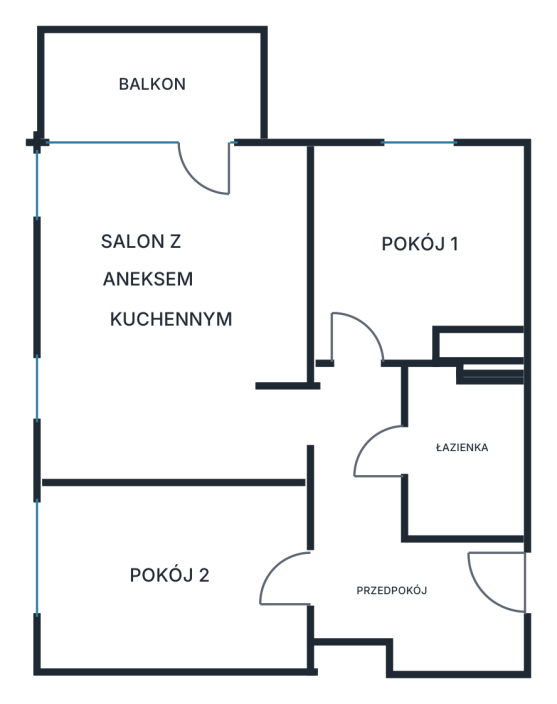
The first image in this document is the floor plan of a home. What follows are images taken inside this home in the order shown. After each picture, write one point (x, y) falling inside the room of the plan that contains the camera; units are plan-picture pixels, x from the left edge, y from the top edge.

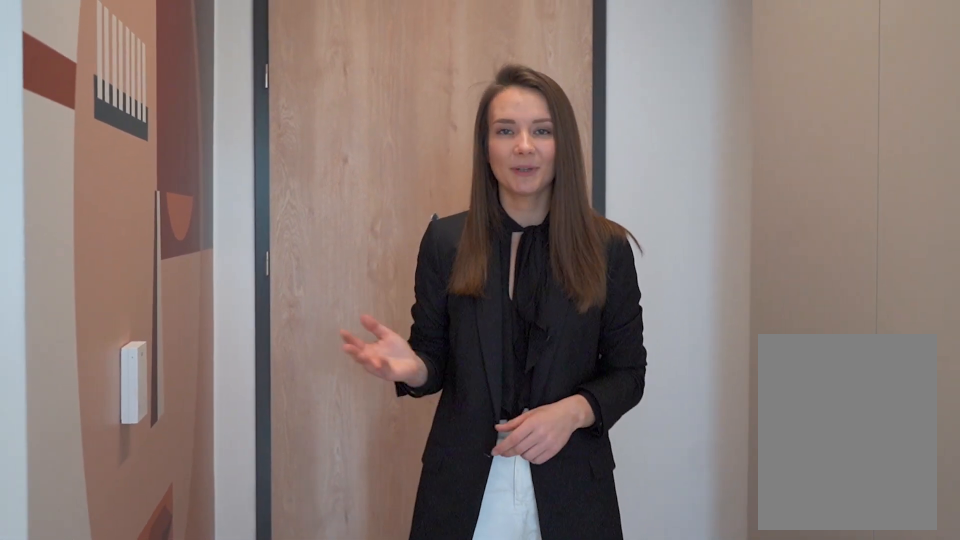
(394, 545)
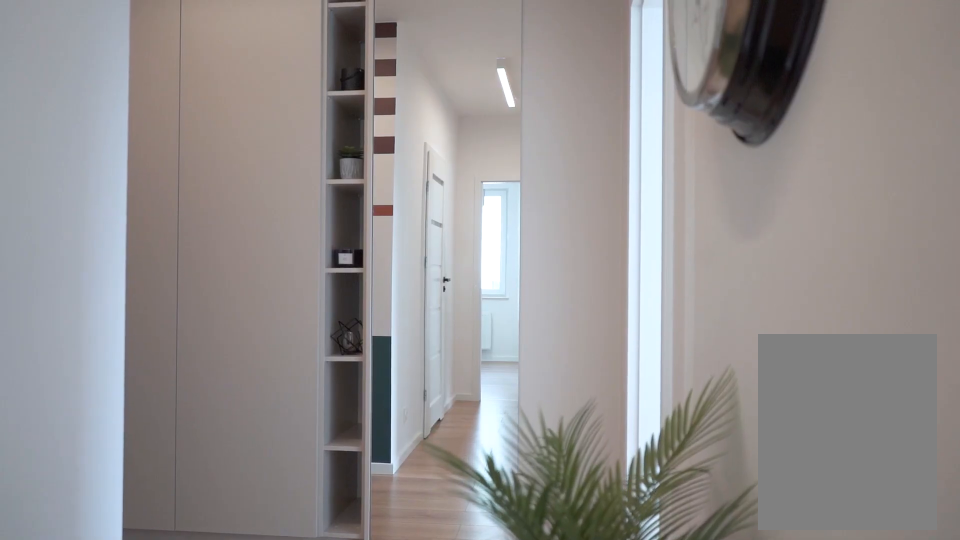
(393, 545)
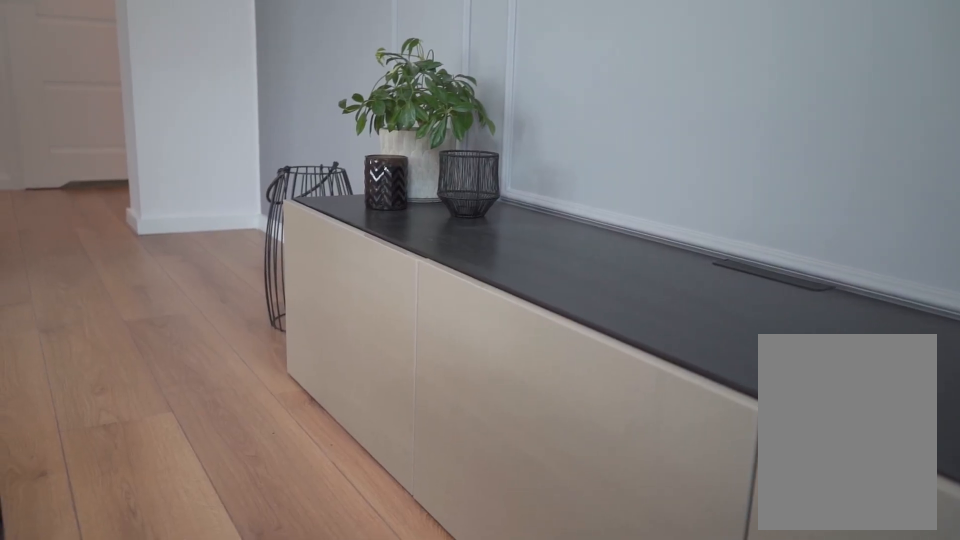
(172, 314)
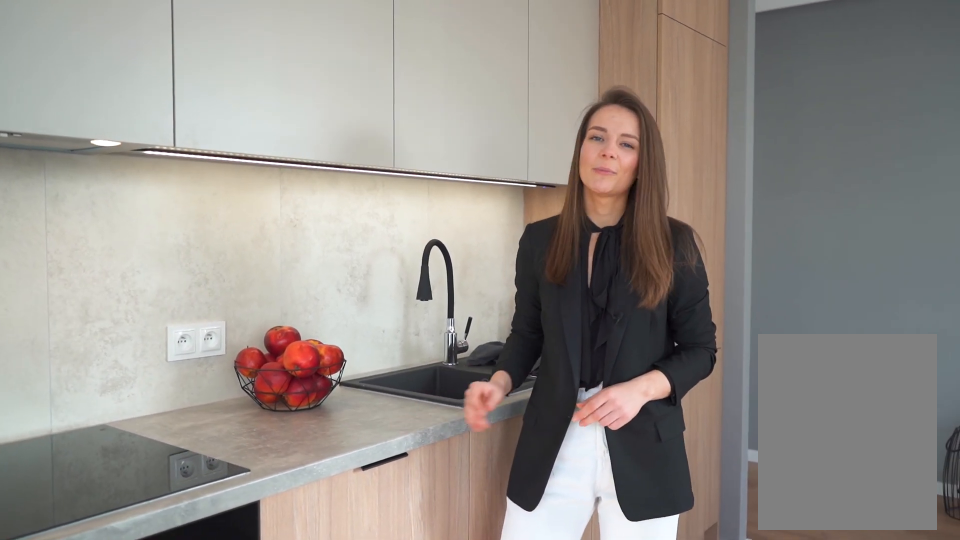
(172, 314)
